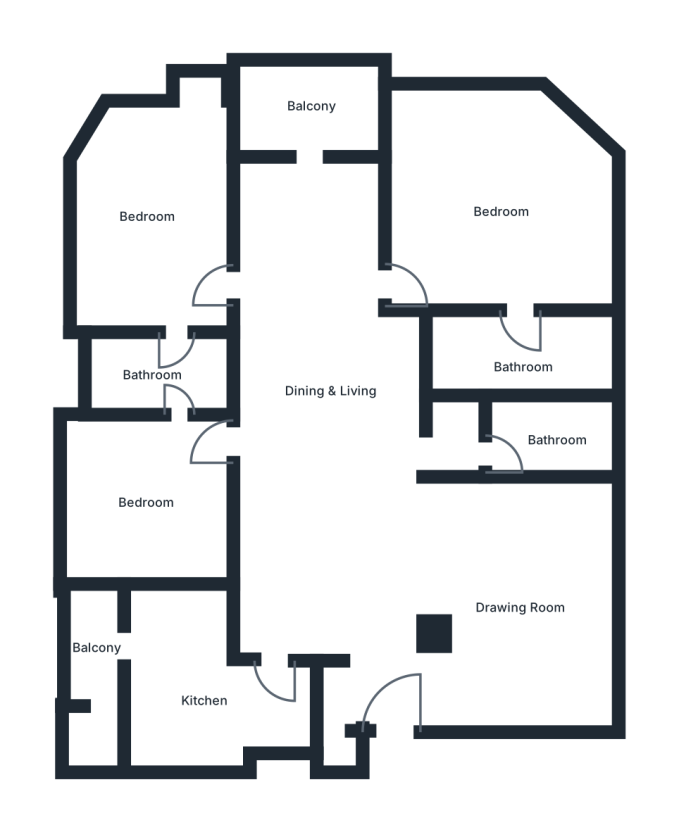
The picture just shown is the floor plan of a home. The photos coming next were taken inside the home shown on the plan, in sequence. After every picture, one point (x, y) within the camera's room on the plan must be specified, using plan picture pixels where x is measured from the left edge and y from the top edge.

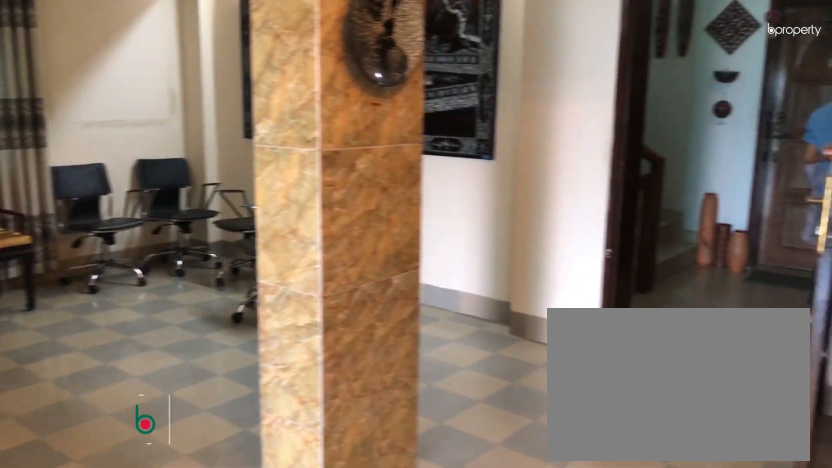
(519, 620)
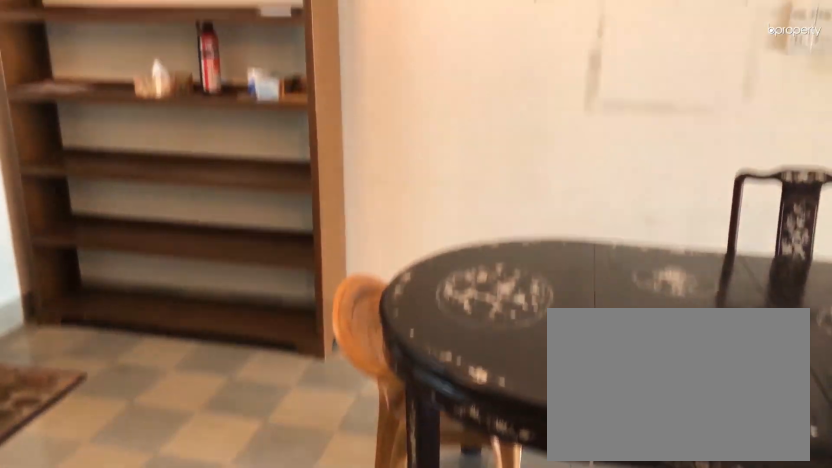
(327, 533)
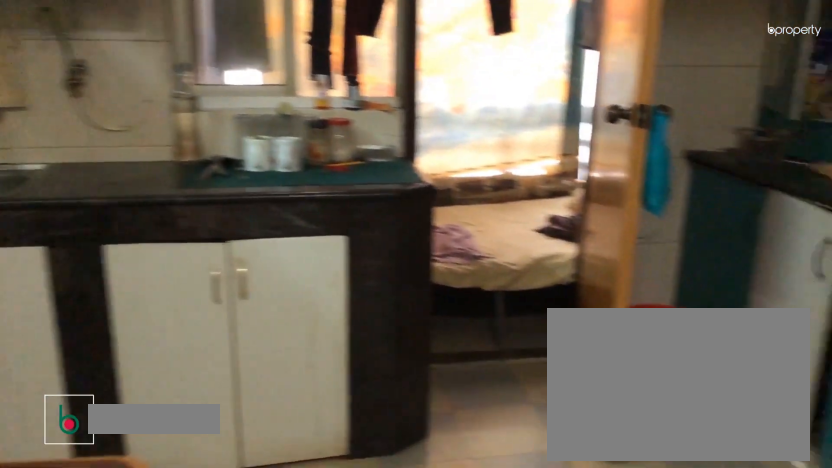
(183, 688)
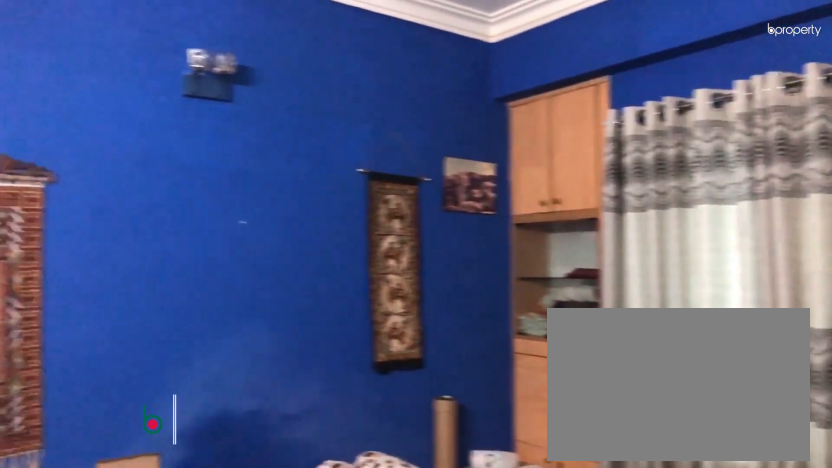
(153, 506)
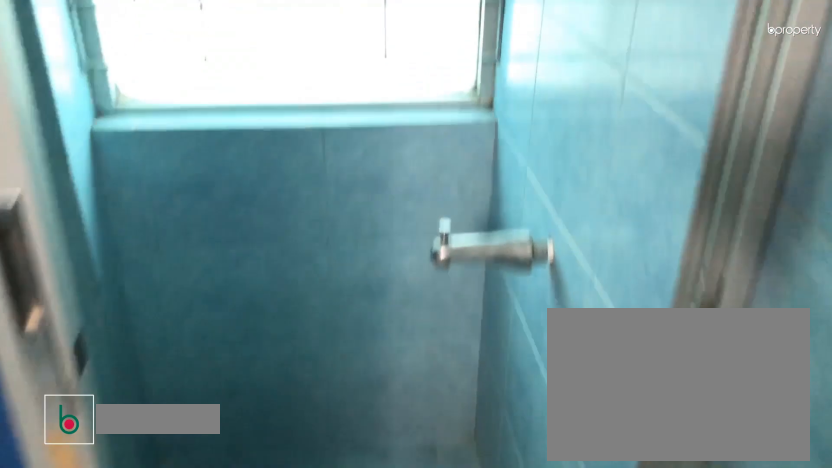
(153, 367)
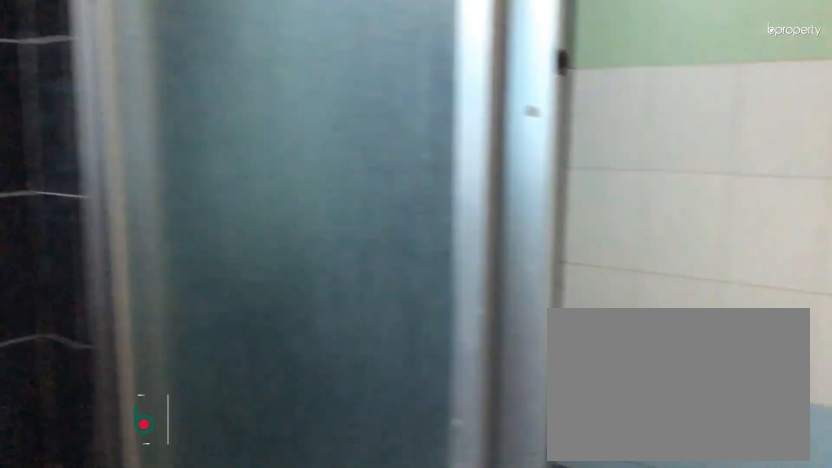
(517, 353)
